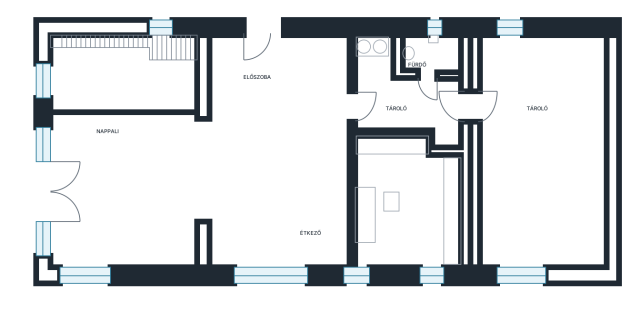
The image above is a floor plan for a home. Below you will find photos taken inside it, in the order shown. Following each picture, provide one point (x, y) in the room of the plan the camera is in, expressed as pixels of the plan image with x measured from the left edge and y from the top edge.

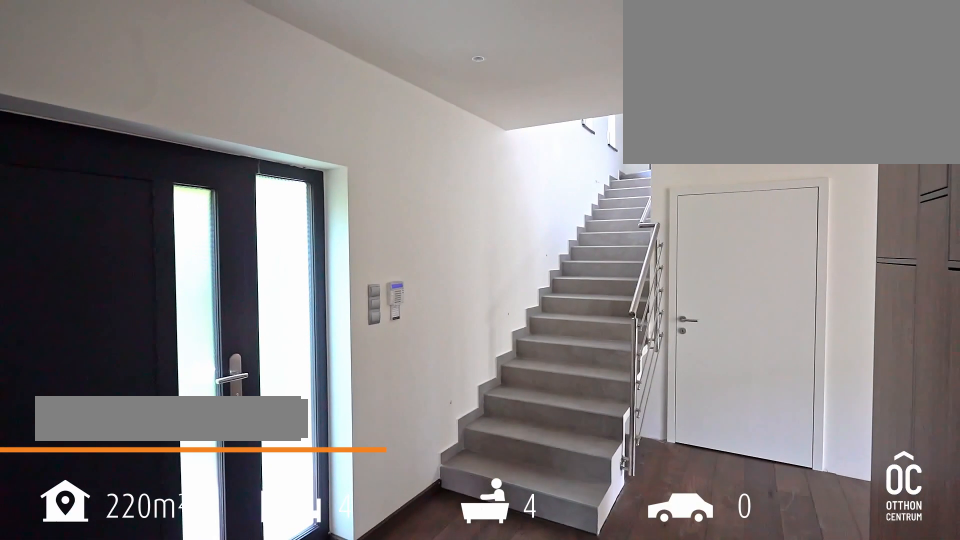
(273, 76)
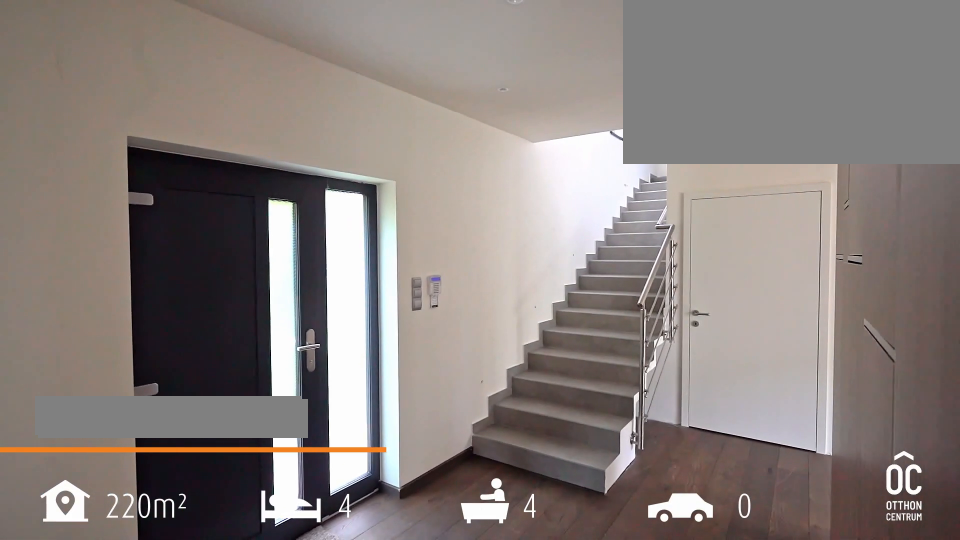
(273, 76)
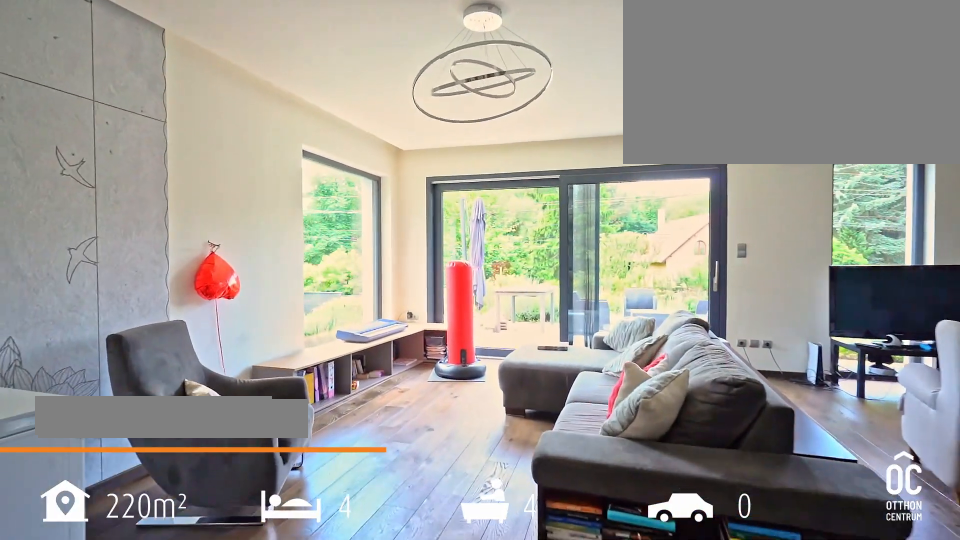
(124, 167)
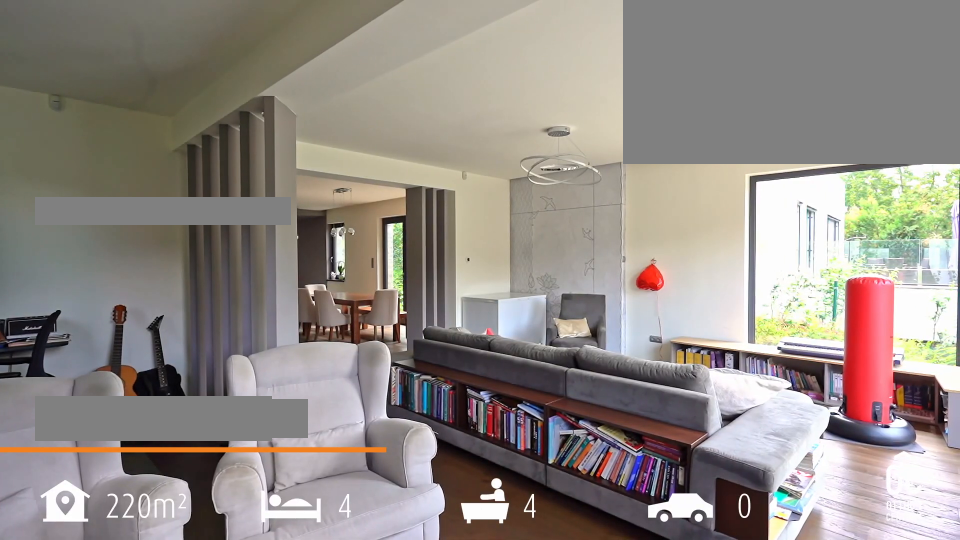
(124, 167)
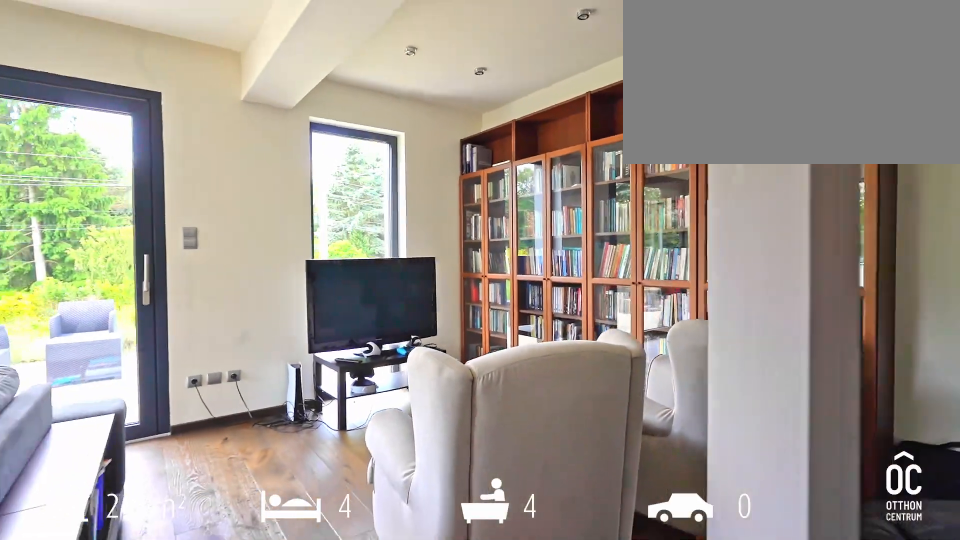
(124, 167)
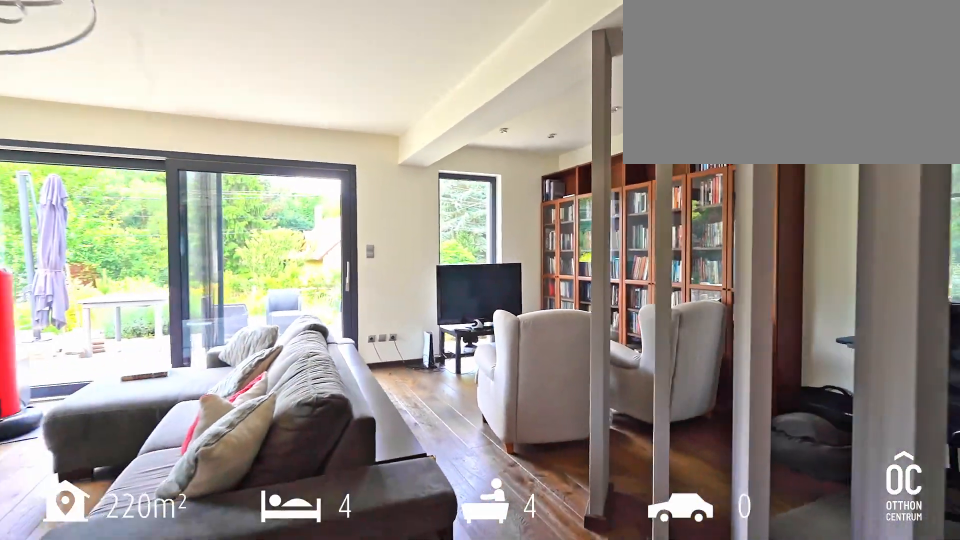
(124, 167)
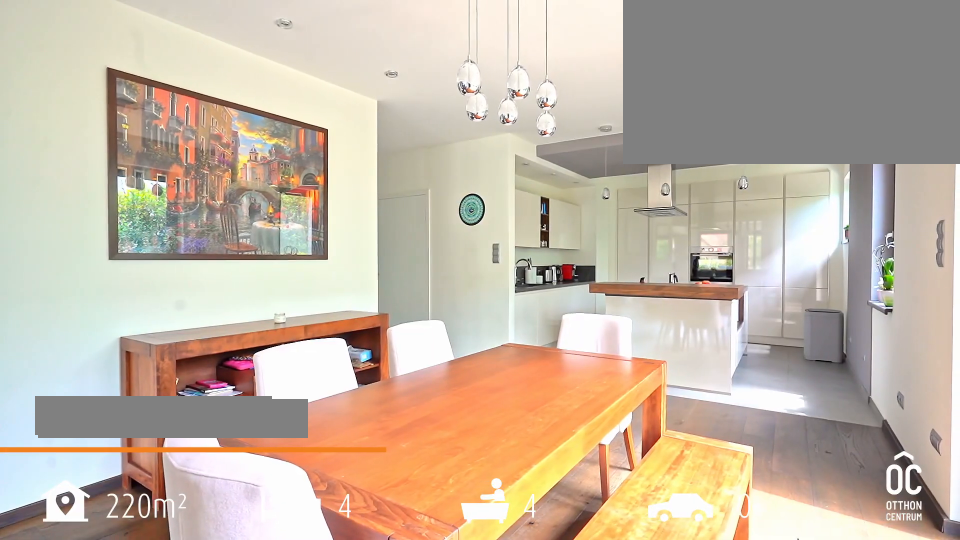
(277, 205)
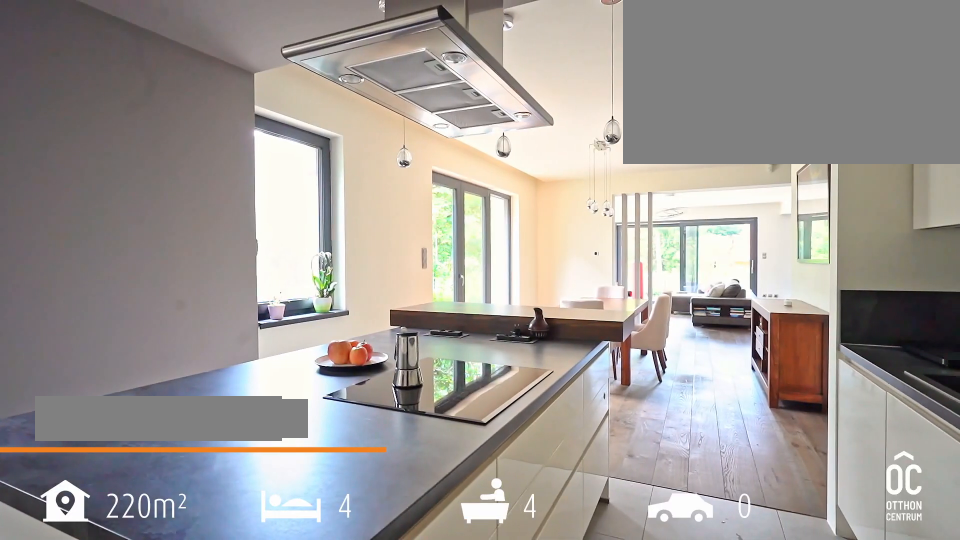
(400, 208)
